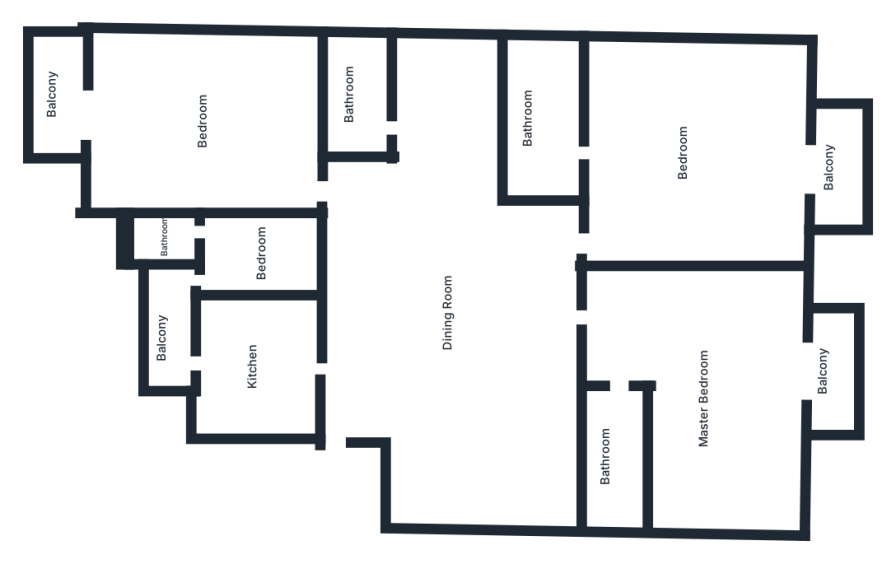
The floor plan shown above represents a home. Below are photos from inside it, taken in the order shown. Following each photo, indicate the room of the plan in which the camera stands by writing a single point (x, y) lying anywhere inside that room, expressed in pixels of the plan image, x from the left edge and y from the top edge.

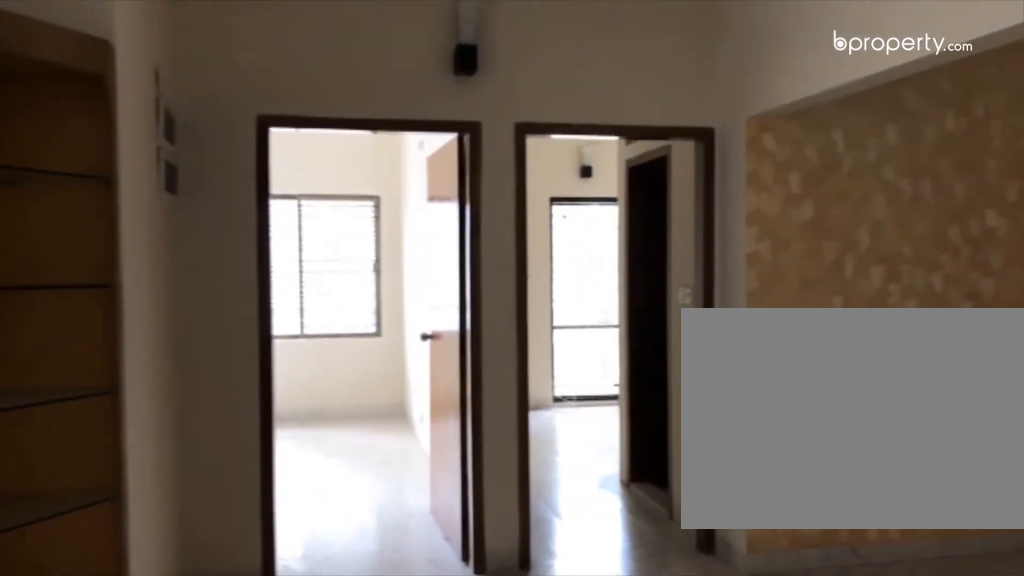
(404, 269)
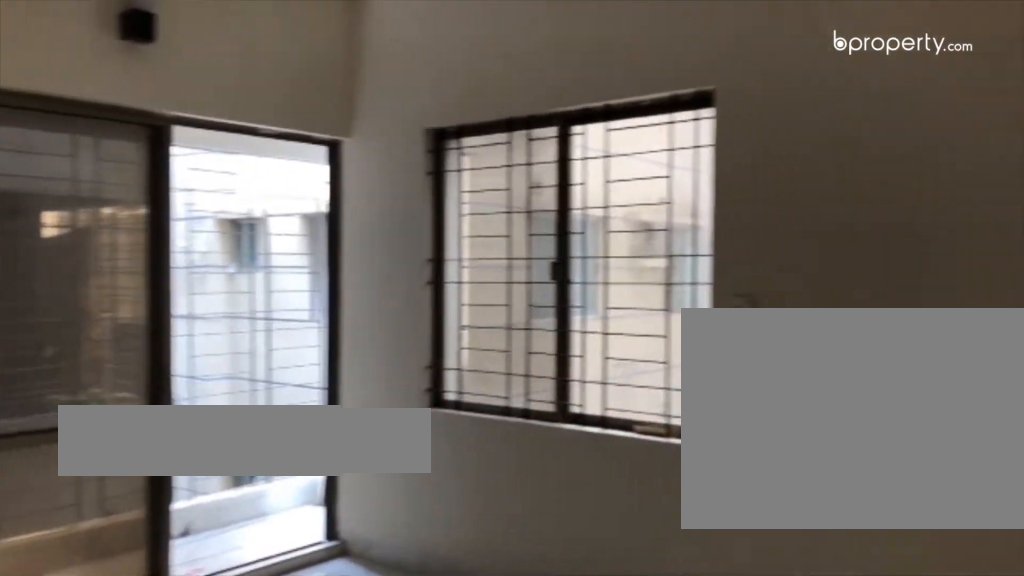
(217, 126)
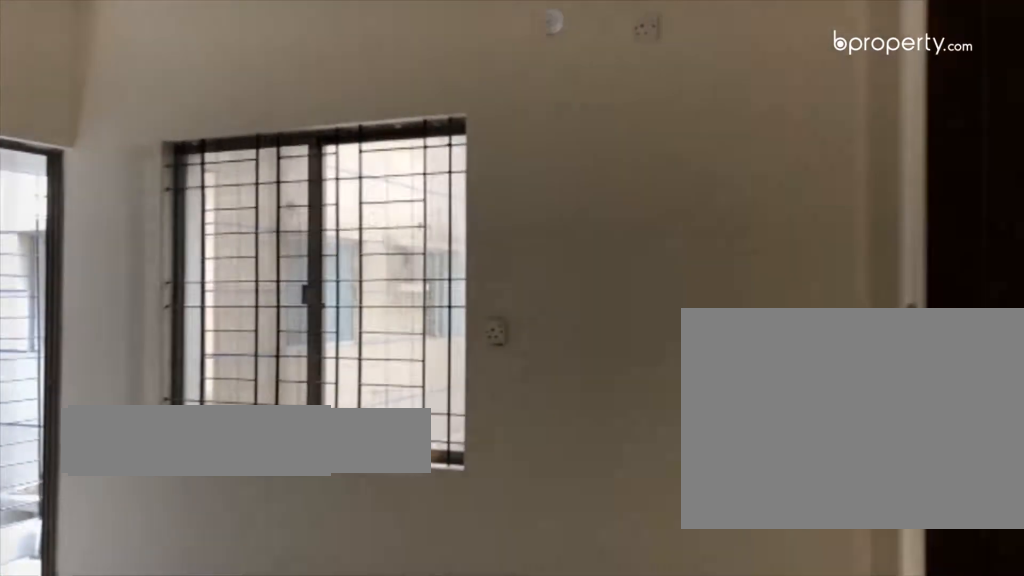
(217, 126)
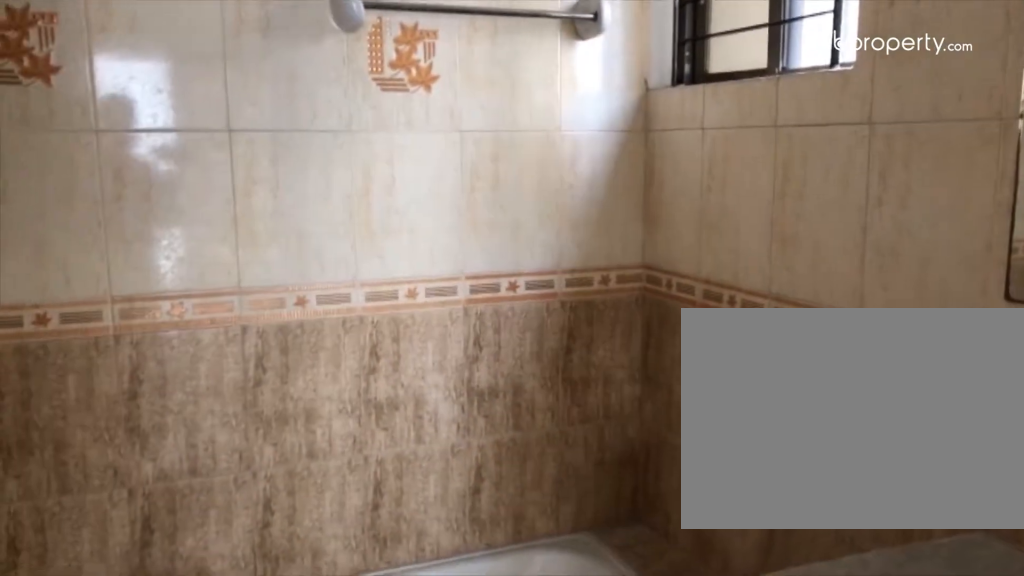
(548, 119)
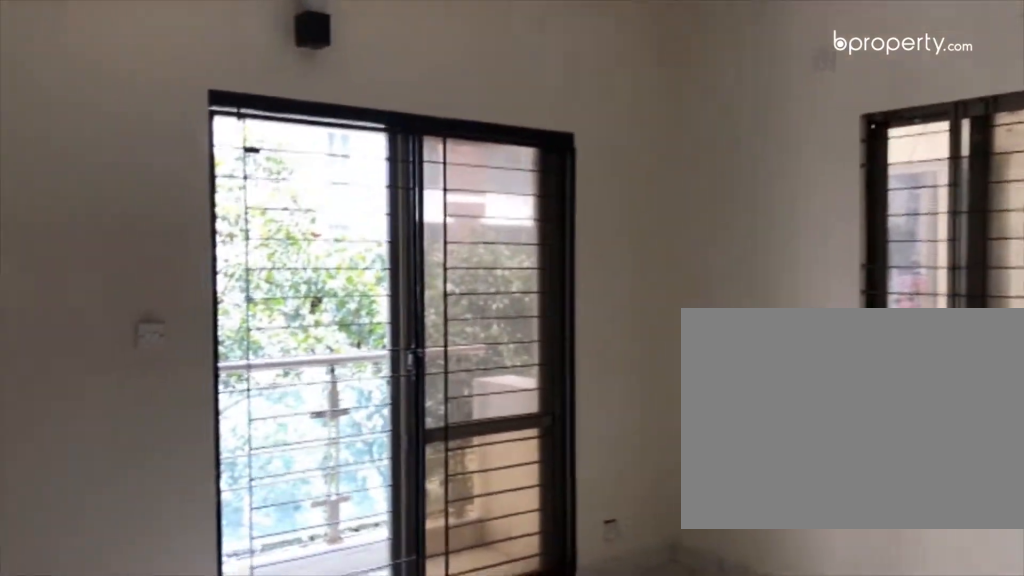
(709, 359)
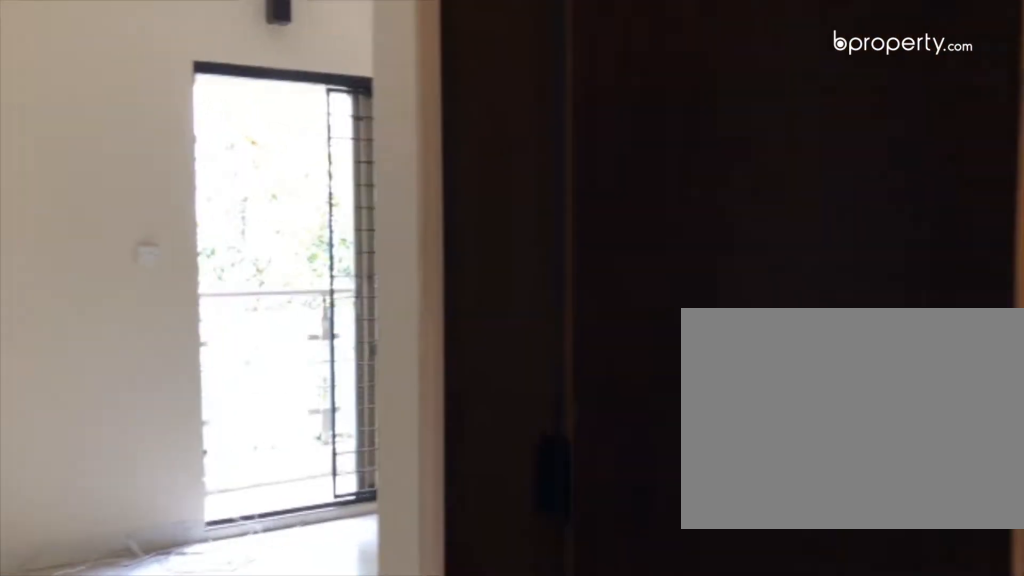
(615, 445)
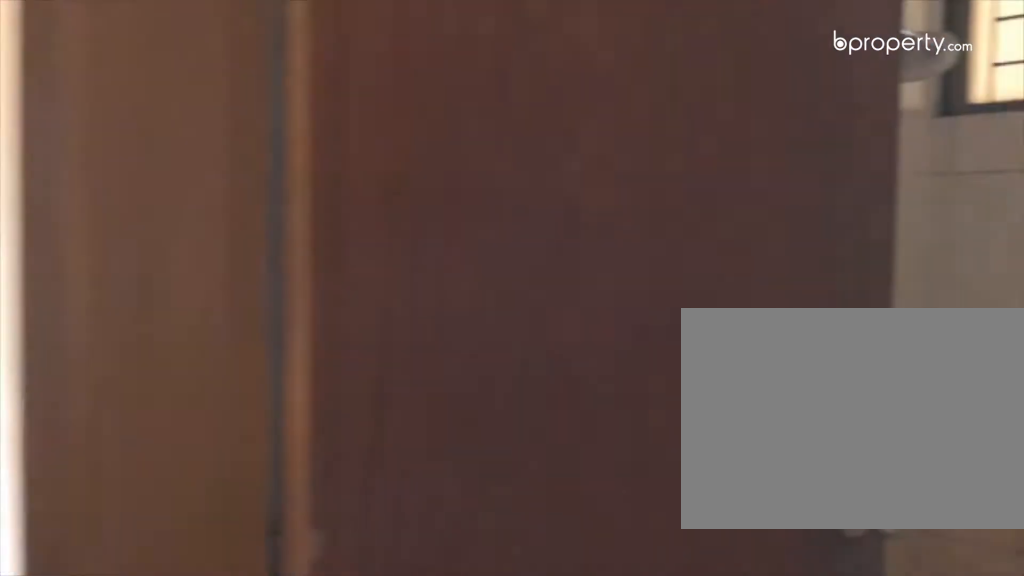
(615, 445)
